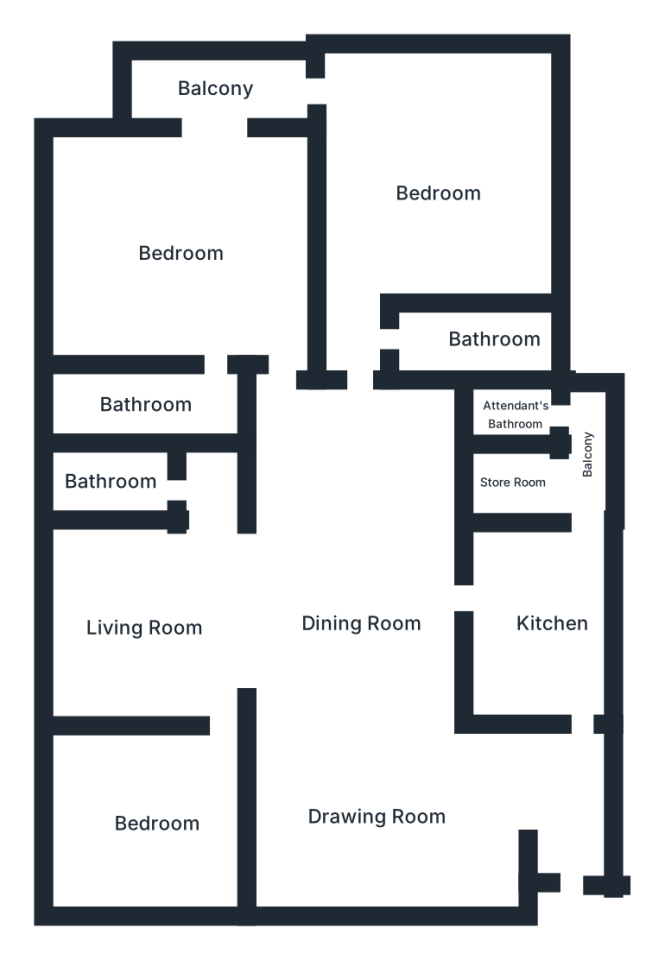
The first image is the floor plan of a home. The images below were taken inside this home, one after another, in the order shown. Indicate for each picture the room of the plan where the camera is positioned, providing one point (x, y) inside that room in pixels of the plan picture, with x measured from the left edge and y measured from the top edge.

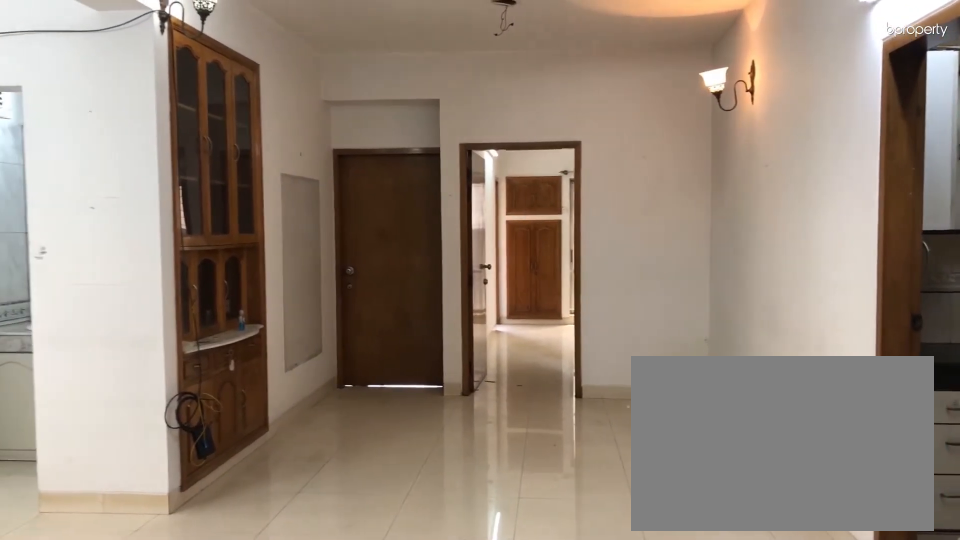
(367, 619)
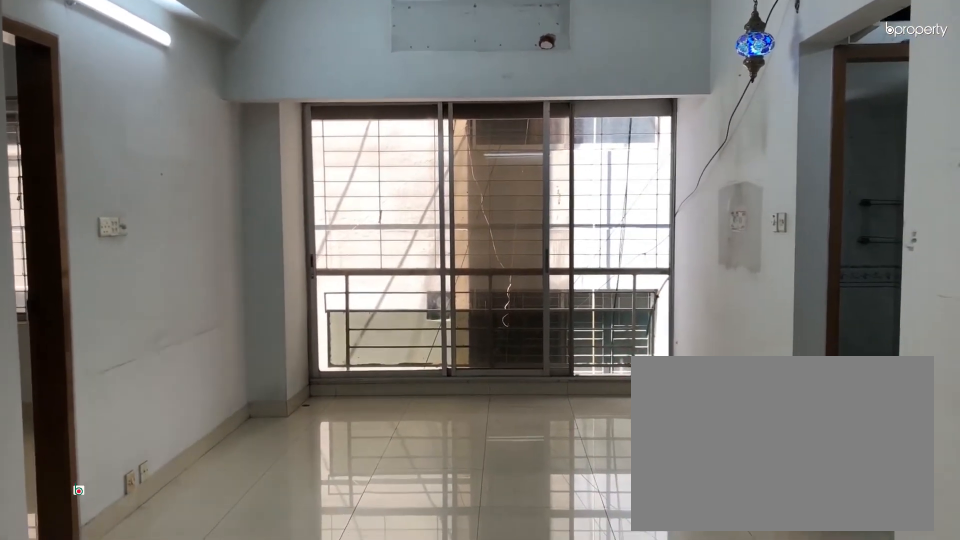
(136, 619)
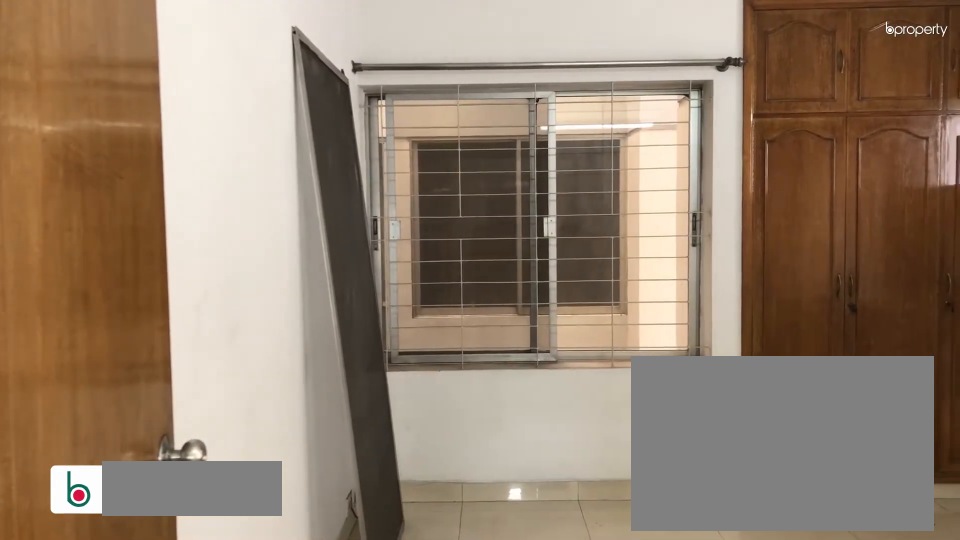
(158, 823)
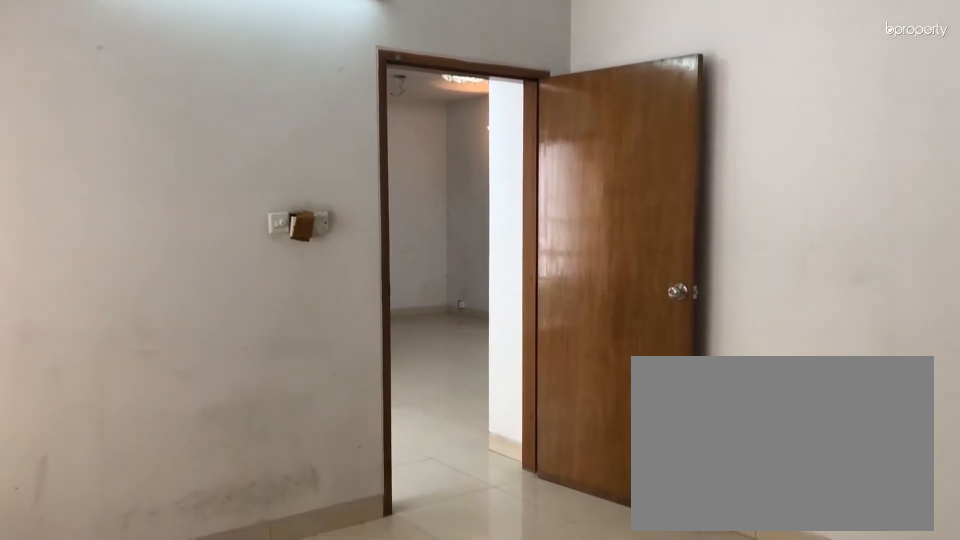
(159, 823)
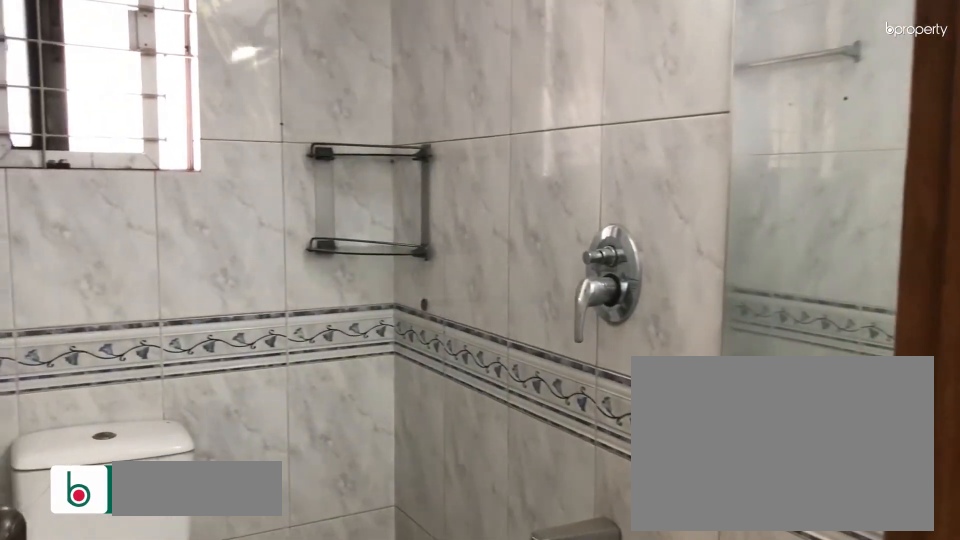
(125, 481)
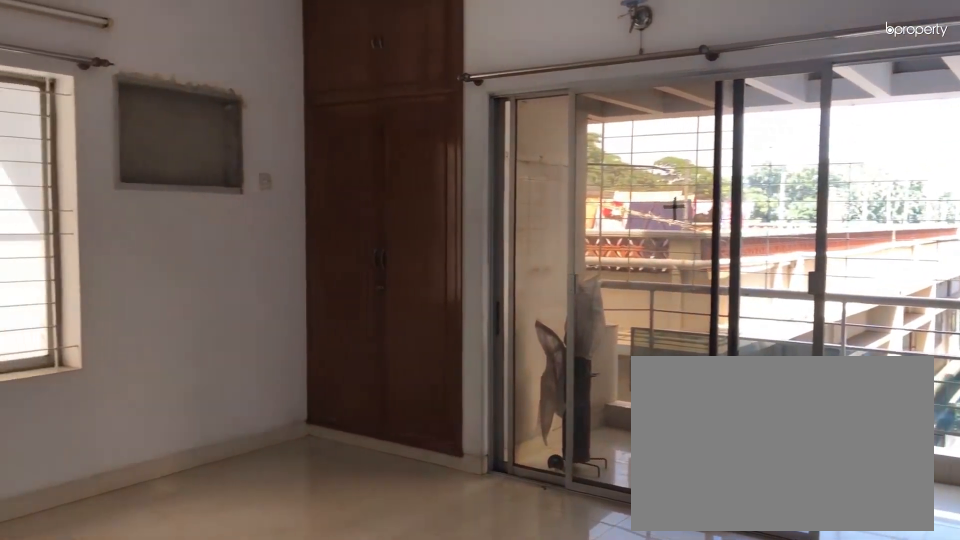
(186, 249)
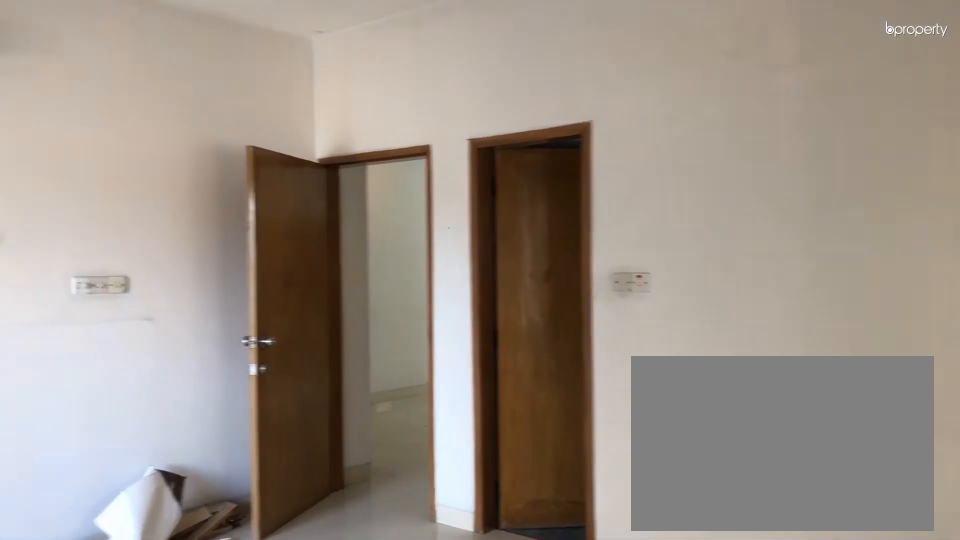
(186, 250)
